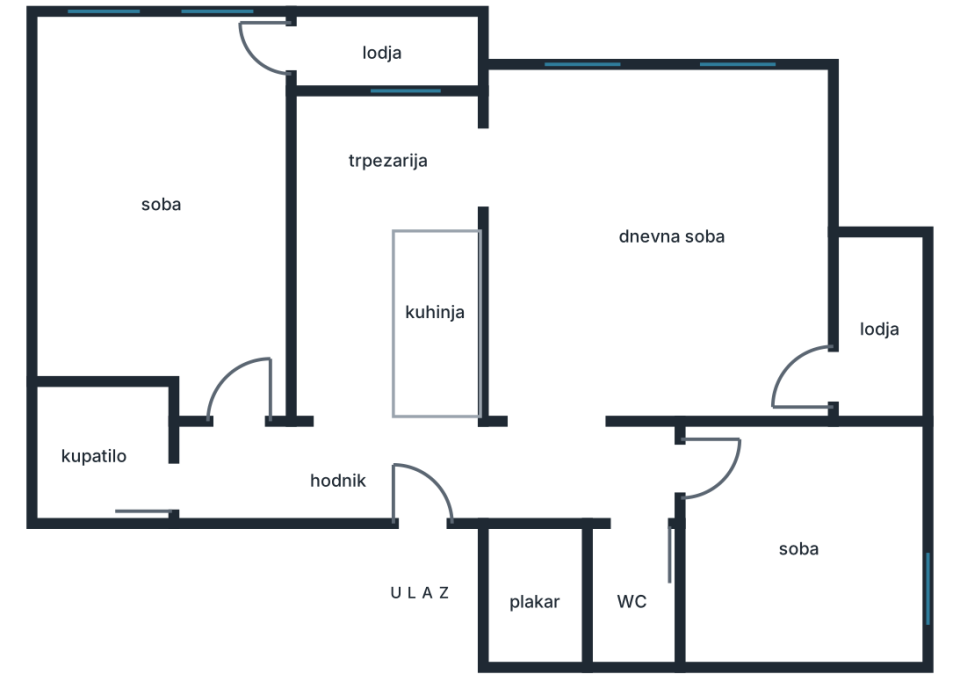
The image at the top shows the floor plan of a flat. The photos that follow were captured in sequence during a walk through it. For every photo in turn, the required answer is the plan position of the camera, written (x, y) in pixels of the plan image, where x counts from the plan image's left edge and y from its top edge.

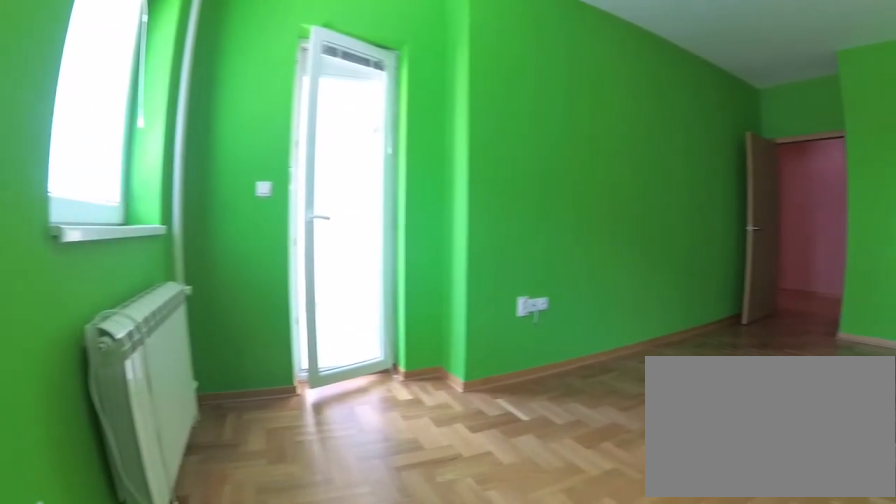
(84, 49)
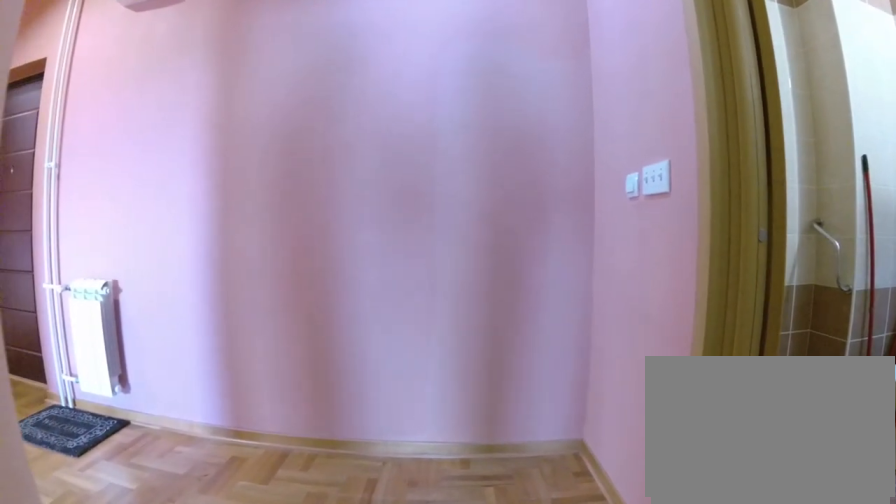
(237, 403)
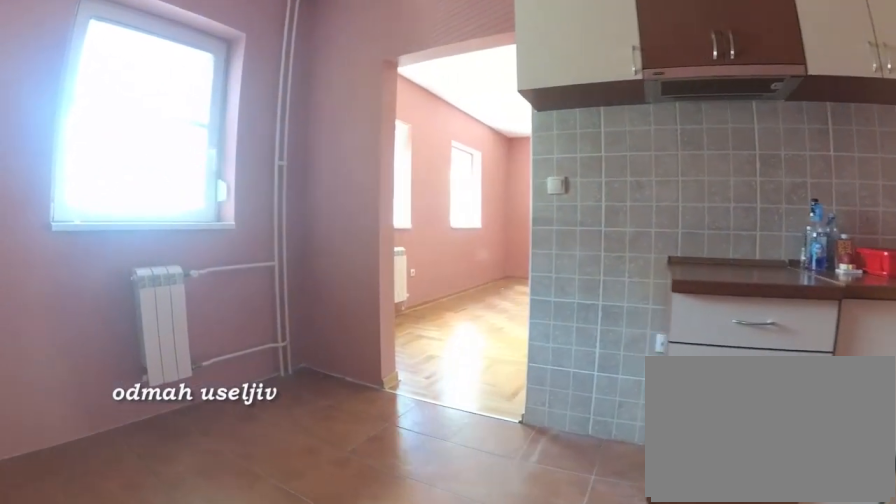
(321, 302)
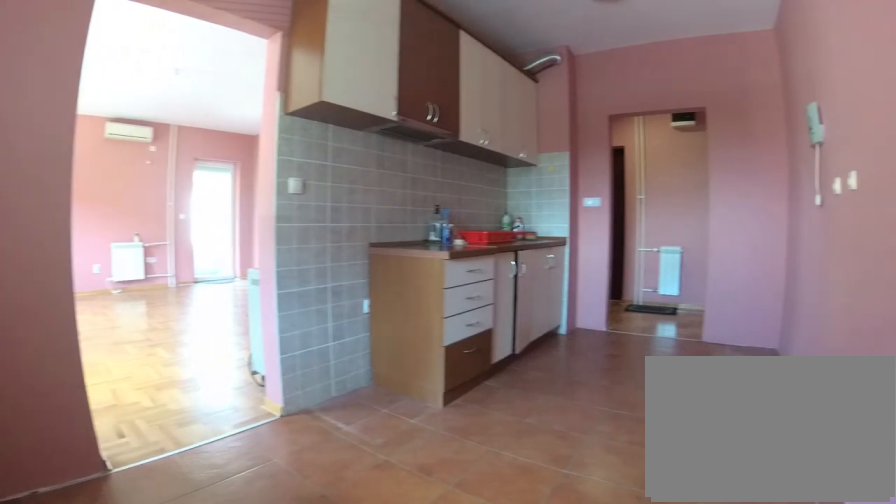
(323, 145)
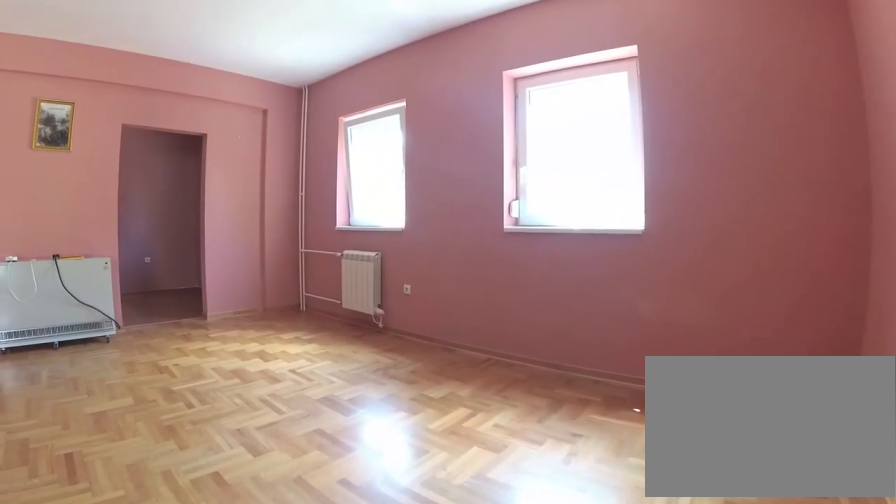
(811, 294)
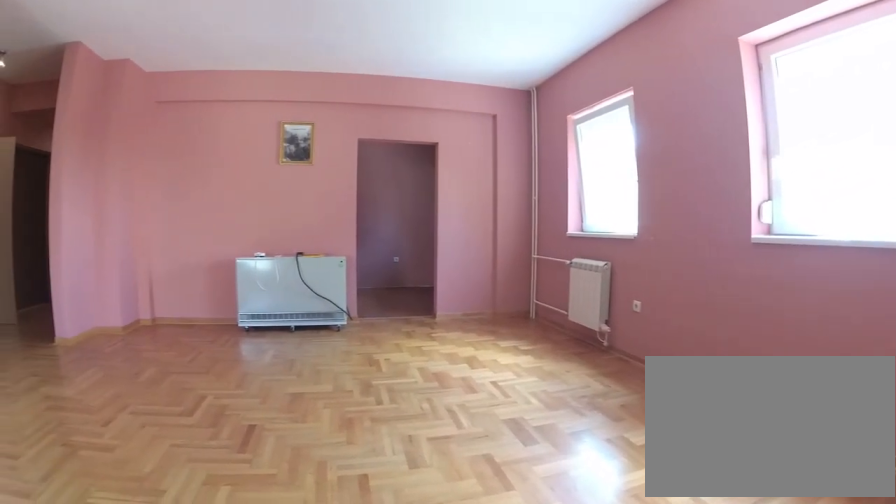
(805, 237)
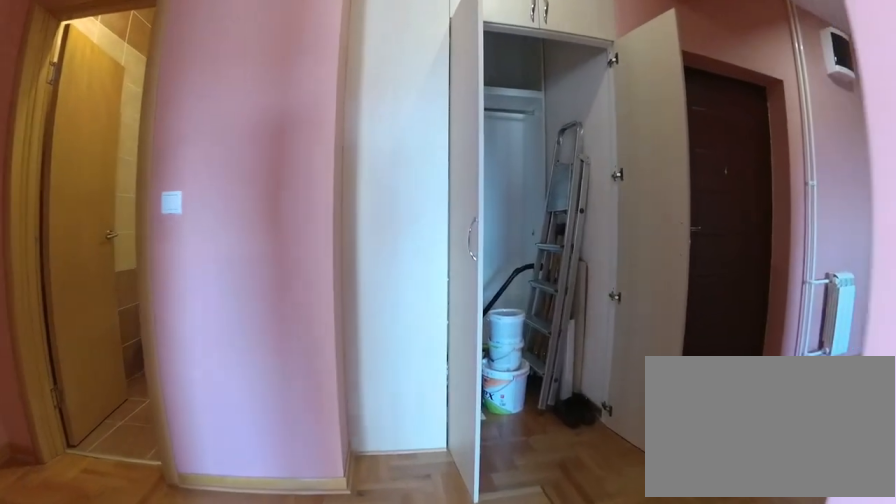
(570, 383)
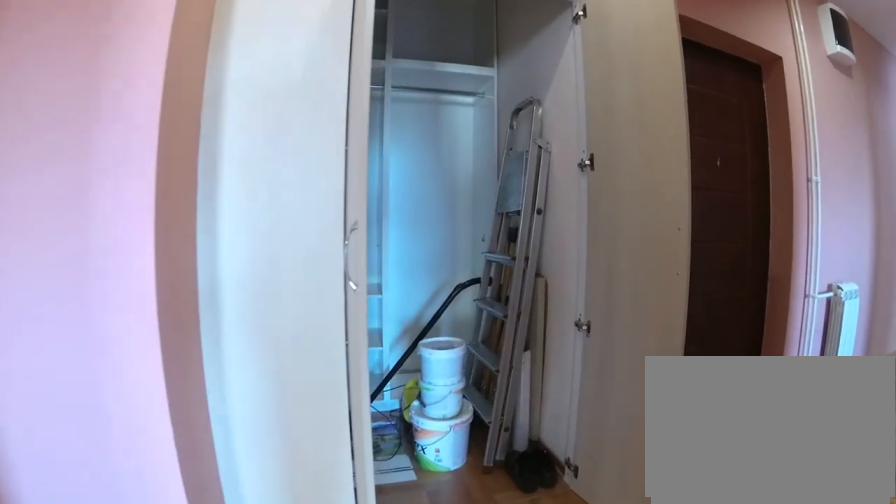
(563, 411)
